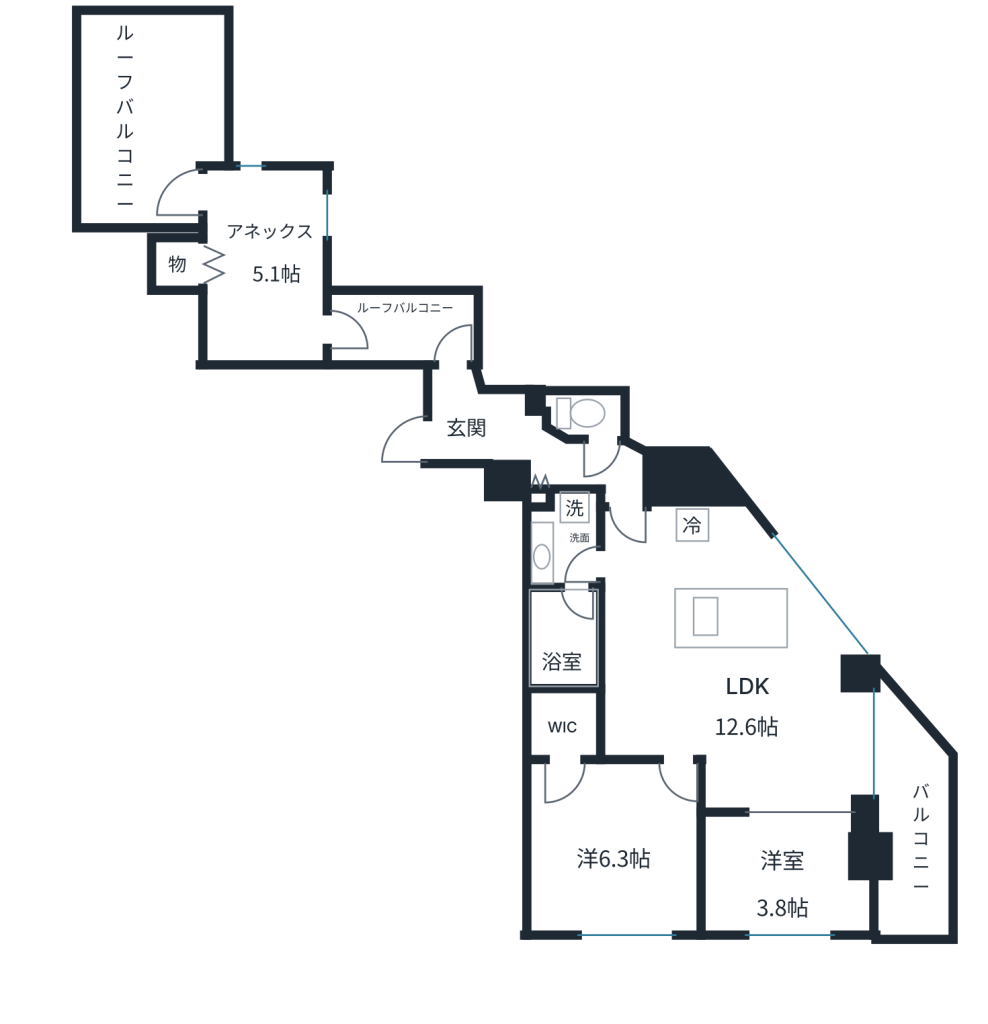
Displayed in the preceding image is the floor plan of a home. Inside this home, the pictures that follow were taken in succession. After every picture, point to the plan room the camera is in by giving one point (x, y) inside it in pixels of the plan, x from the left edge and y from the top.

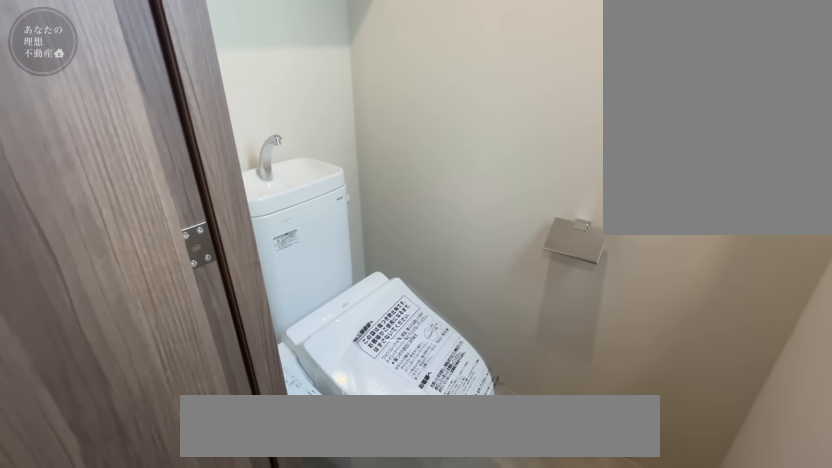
(534, 458)
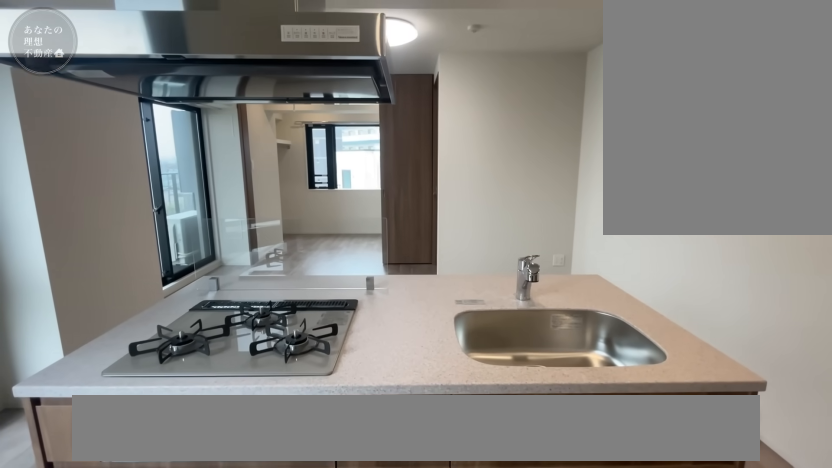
(723, 542)
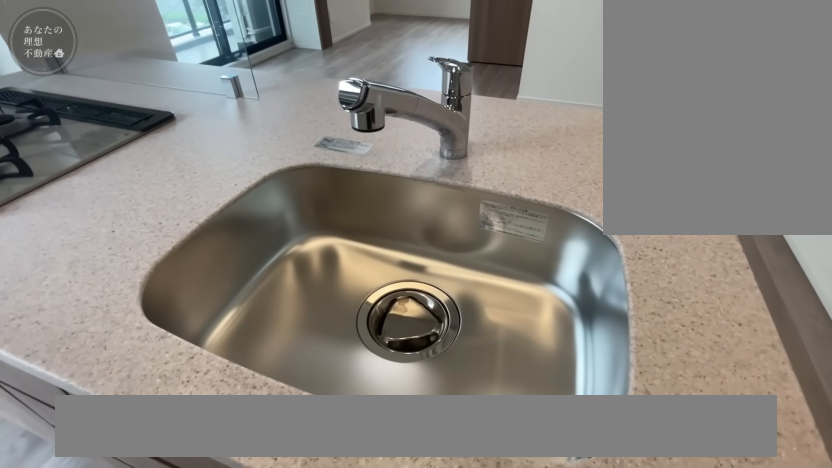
(724, 541)
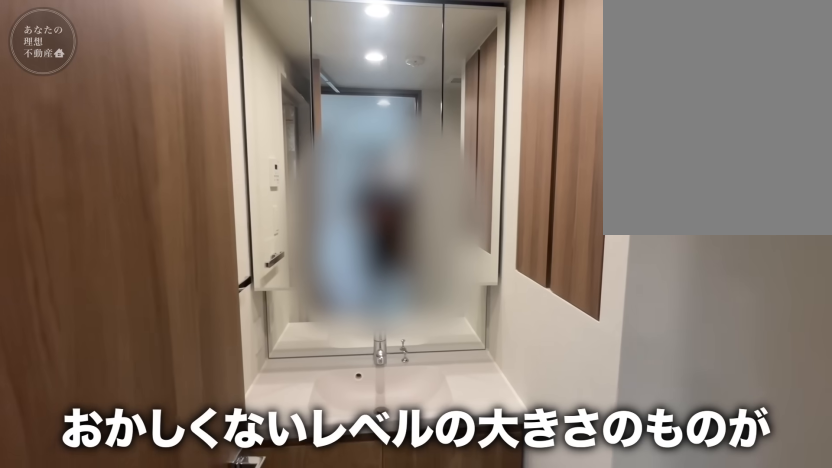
(572, 546)
